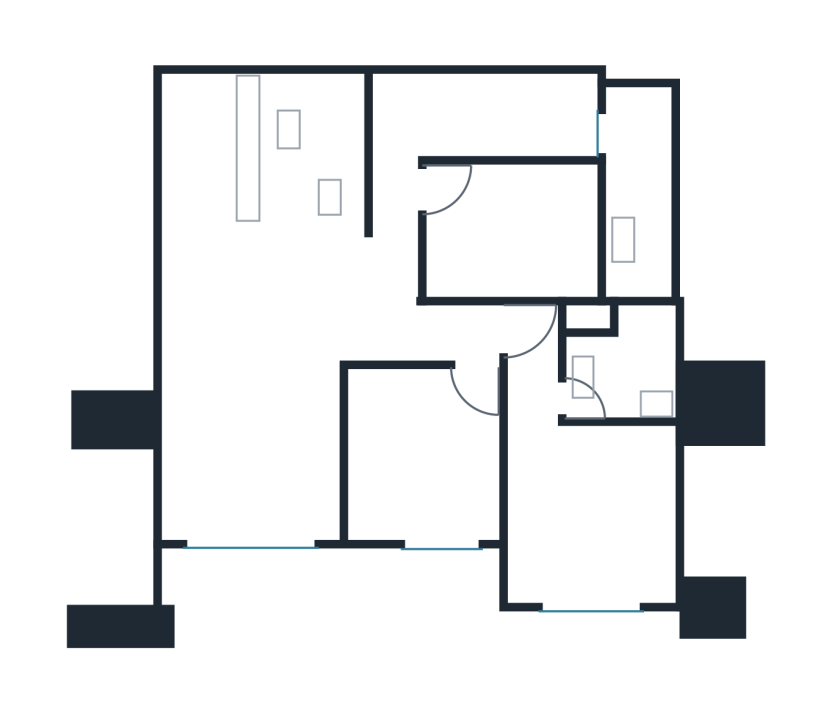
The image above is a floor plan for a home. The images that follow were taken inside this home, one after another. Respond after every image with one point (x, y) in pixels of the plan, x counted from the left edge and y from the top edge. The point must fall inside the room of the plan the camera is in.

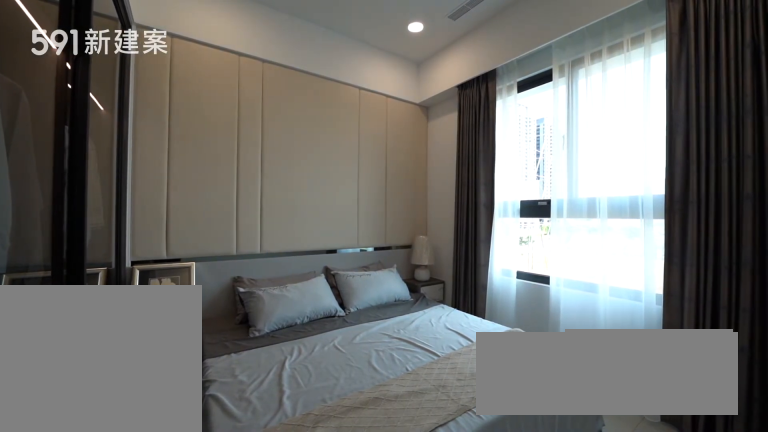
(584, 490)
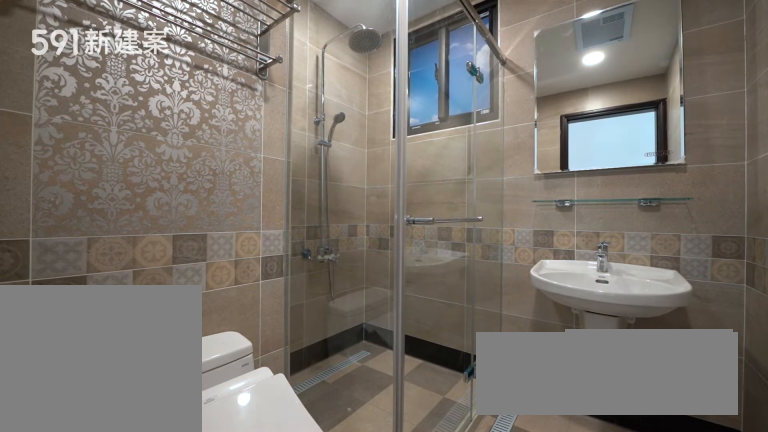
(624, 361)
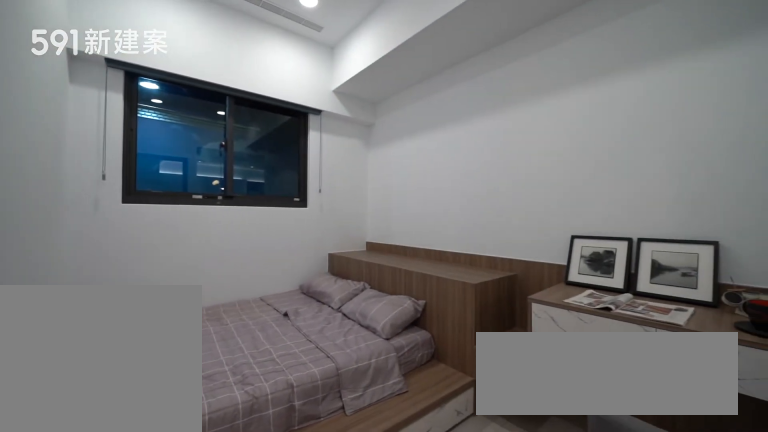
(520, 231)
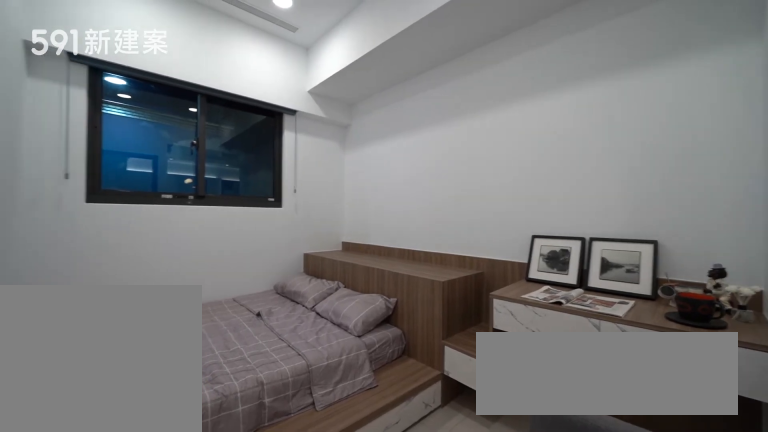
(520, 231)
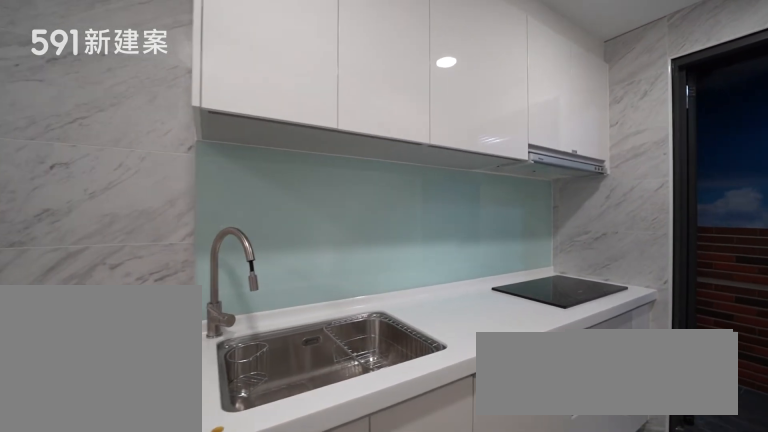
(492, 113)
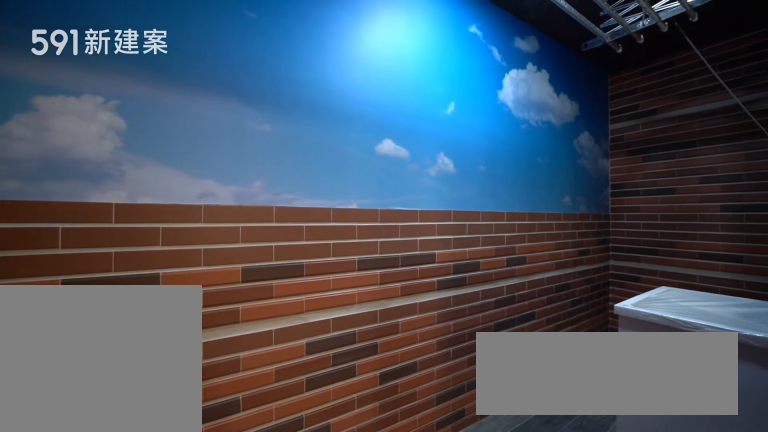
(639, 194)
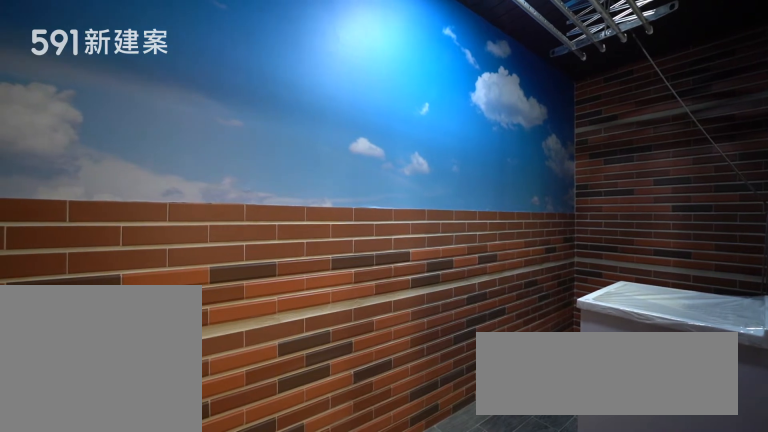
(639, 194)
